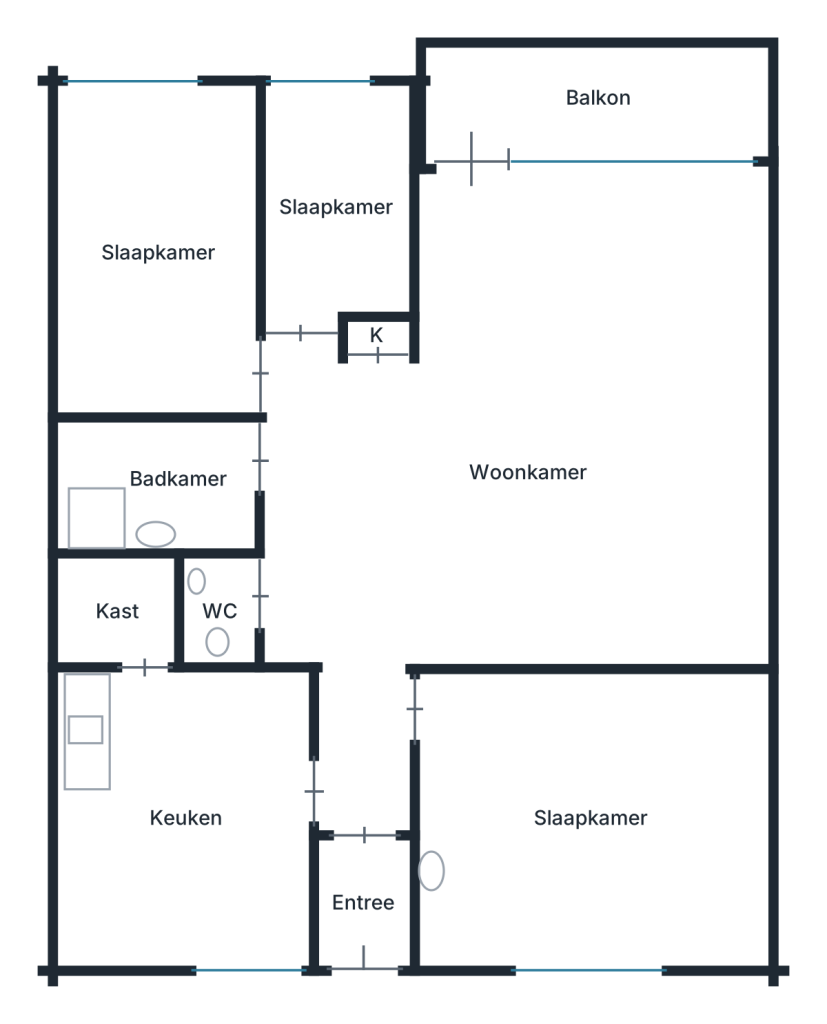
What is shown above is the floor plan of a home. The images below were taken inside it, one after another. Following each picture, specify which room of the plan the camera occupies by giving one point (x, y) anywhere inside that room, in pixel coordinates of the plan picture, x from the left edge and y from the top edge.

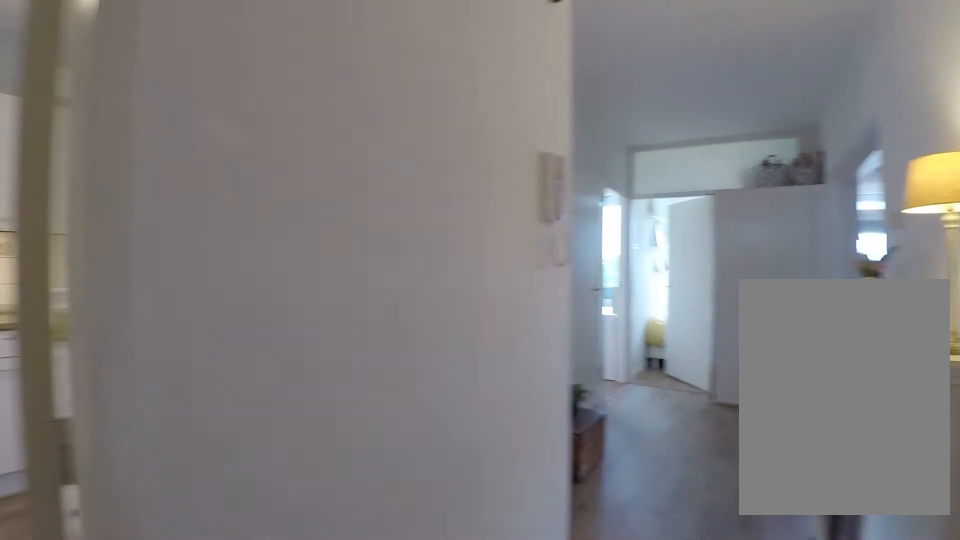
(342, 564)
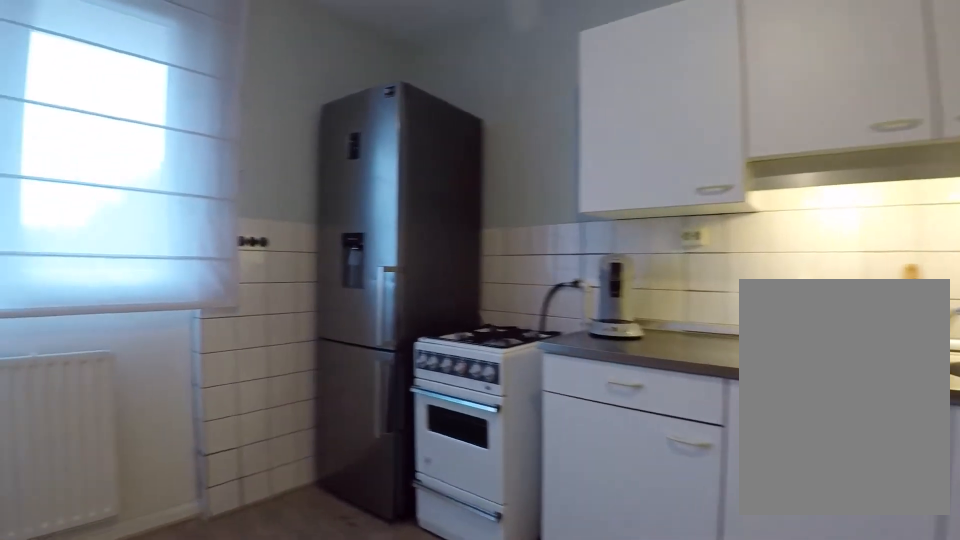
(191, 818)
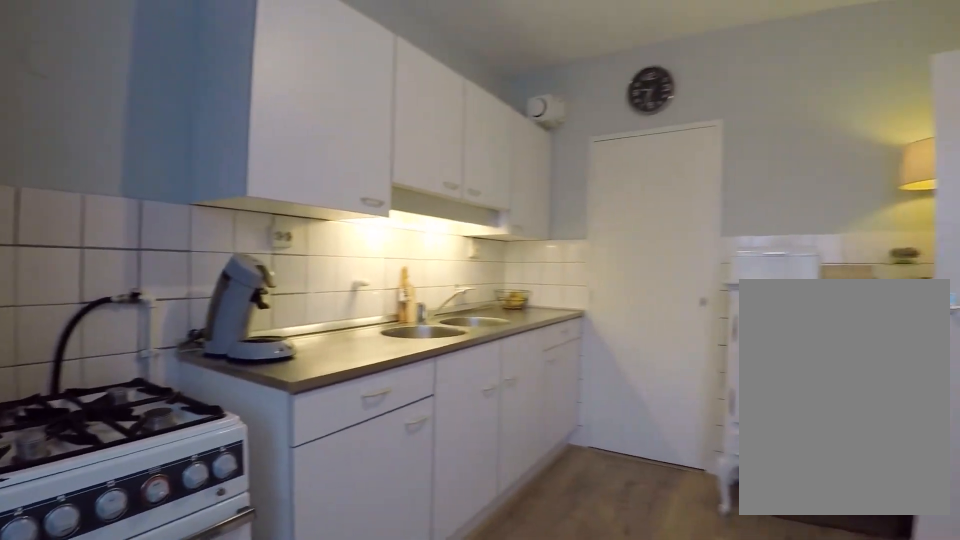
(191, 818)
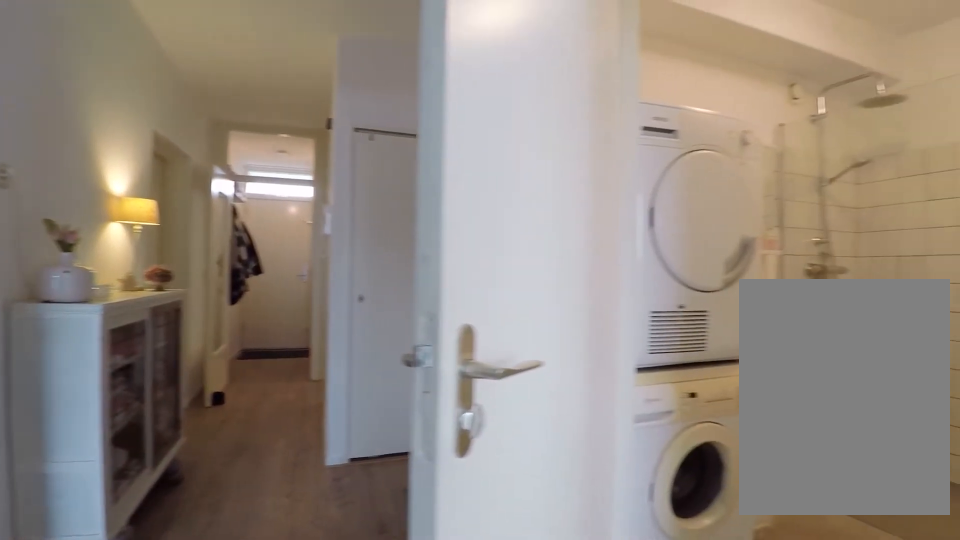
(342, 565)
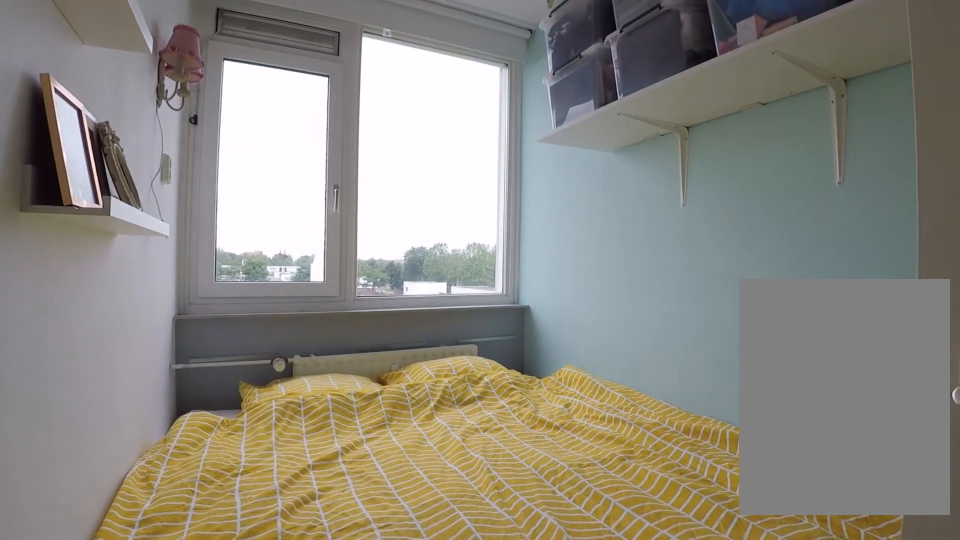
(336, 204)
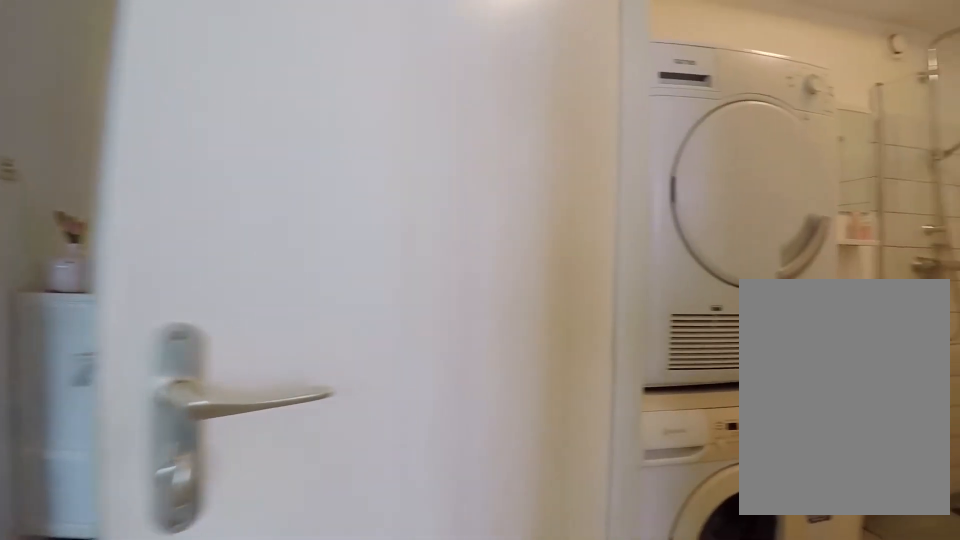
(342, 565)
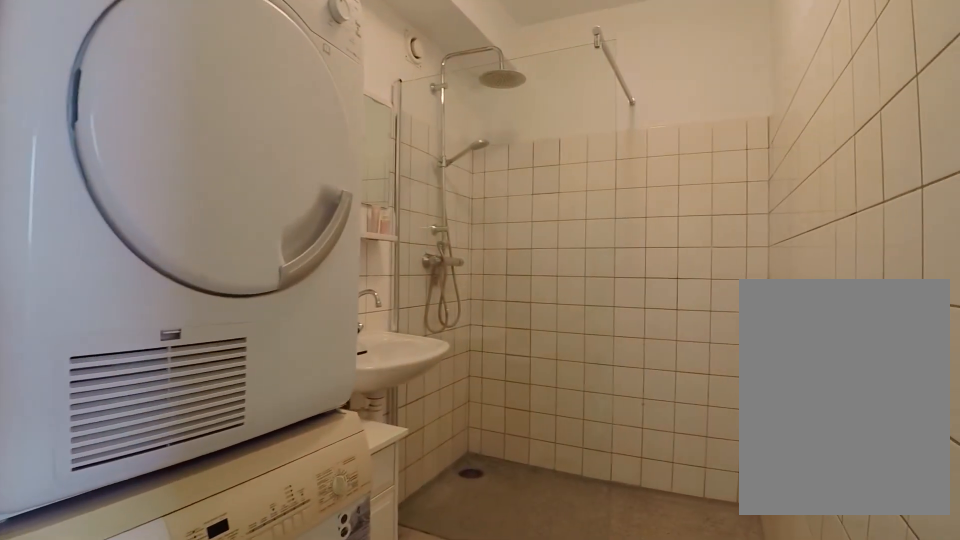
(159, 485)
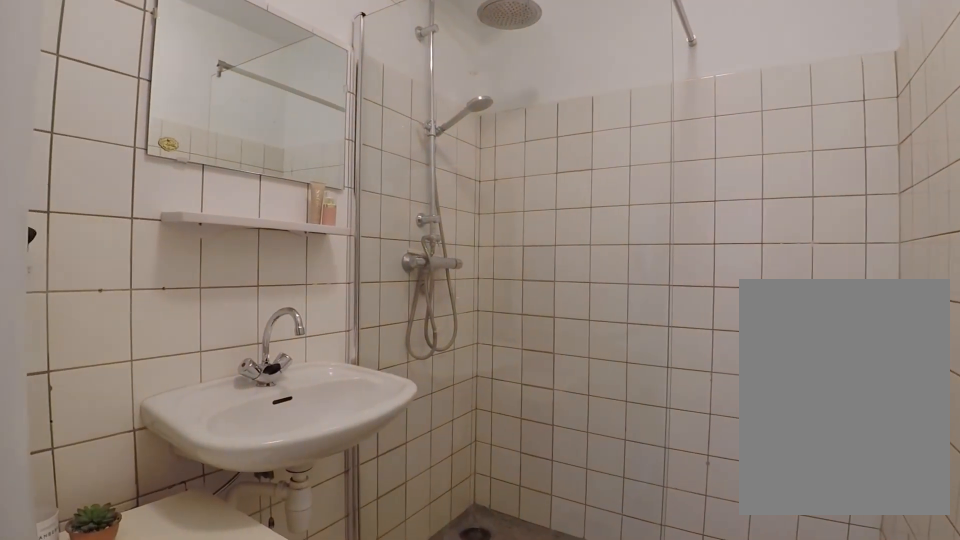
(159, 485)
